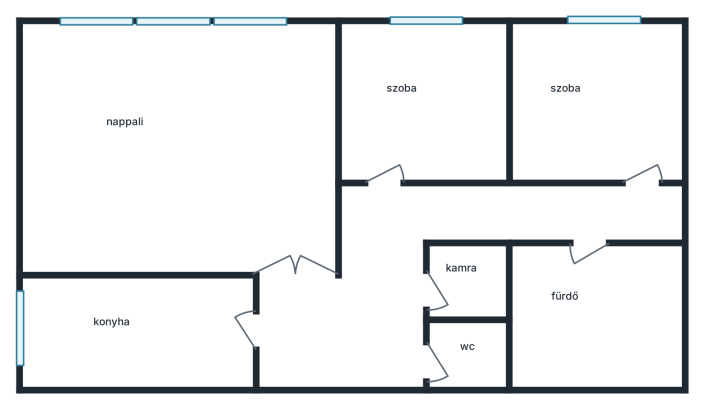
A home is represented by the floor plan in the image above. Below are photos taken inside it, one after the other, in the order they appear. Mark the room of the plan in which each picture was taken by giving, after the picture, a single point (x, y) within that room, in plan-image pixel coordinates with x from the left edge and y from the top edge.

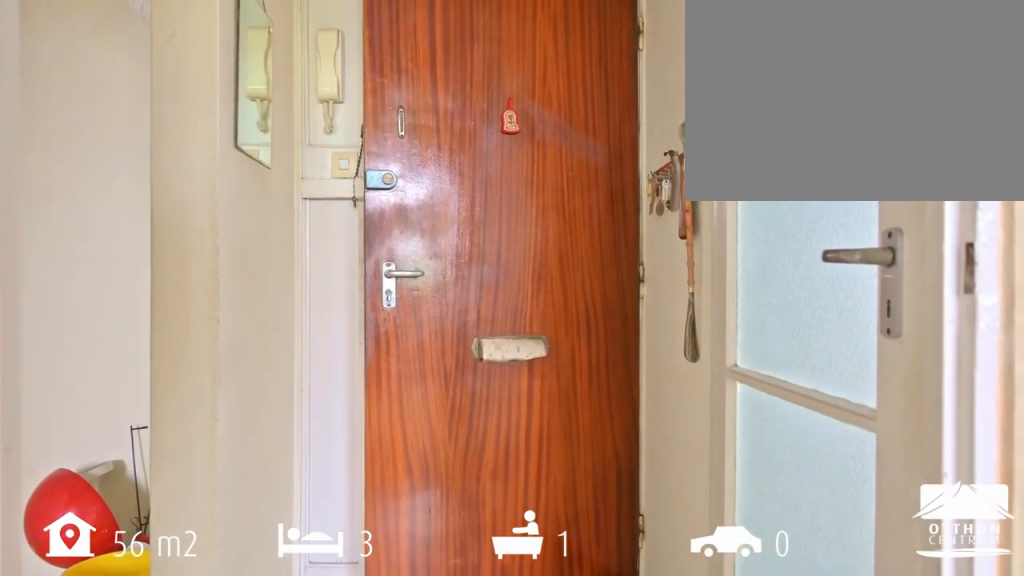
(637, 211)
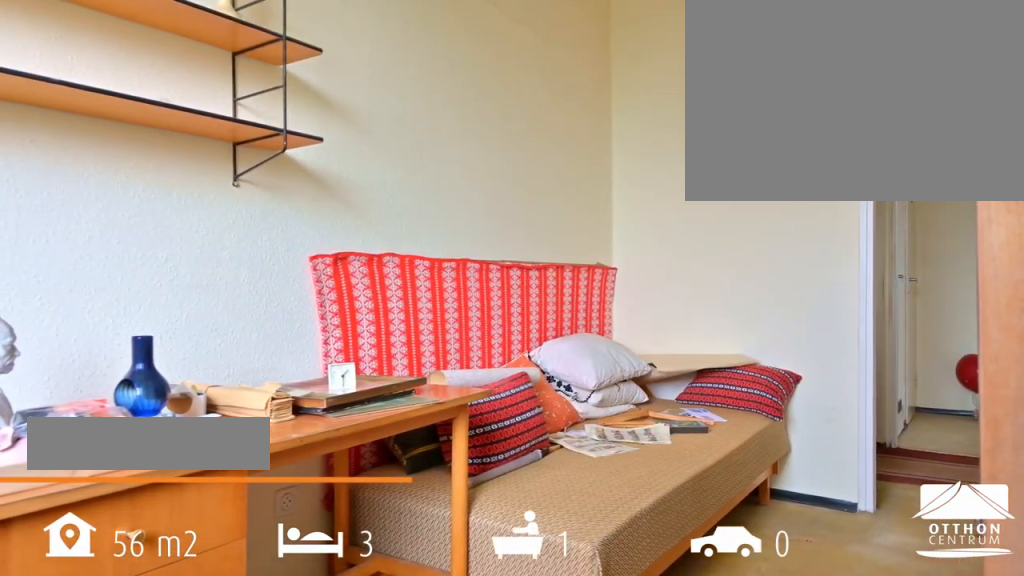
(411, 105)
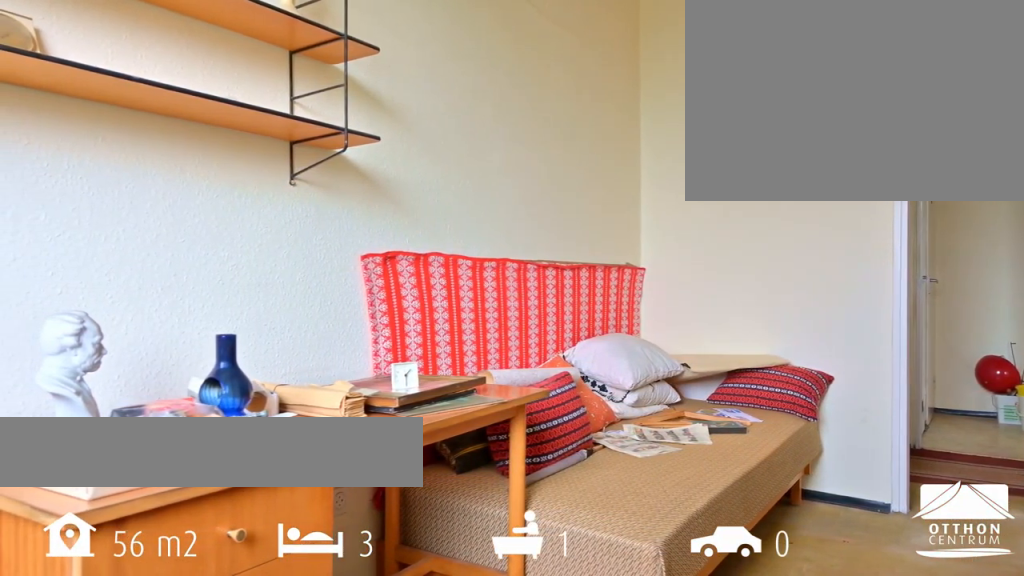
(412, 105)
